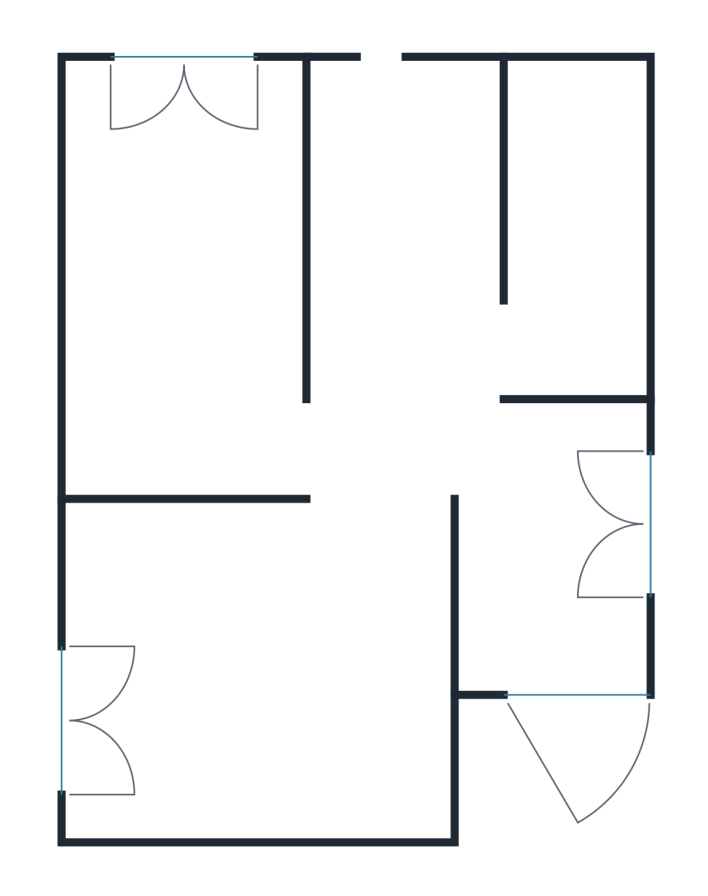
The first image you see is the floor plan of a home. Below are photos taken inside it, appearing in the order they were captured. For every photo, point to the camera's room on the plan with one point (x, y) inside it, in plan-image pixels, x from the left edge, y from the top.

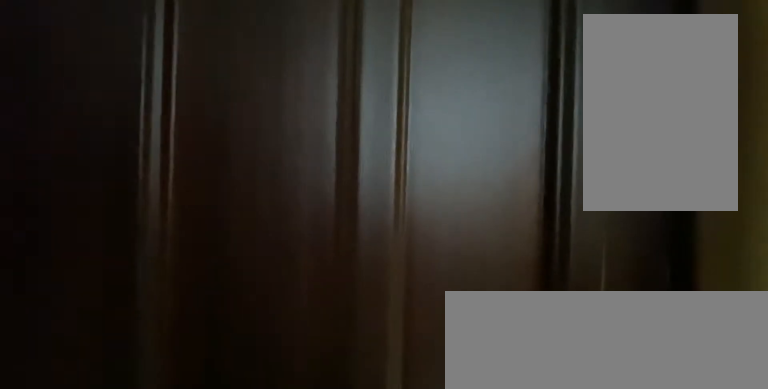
(552, 557)
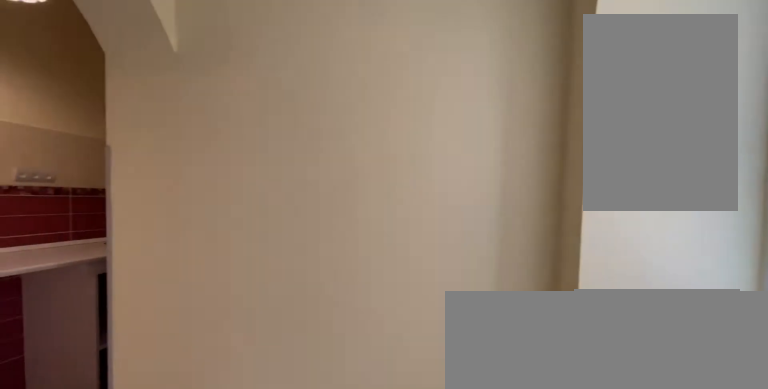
(552, 557)
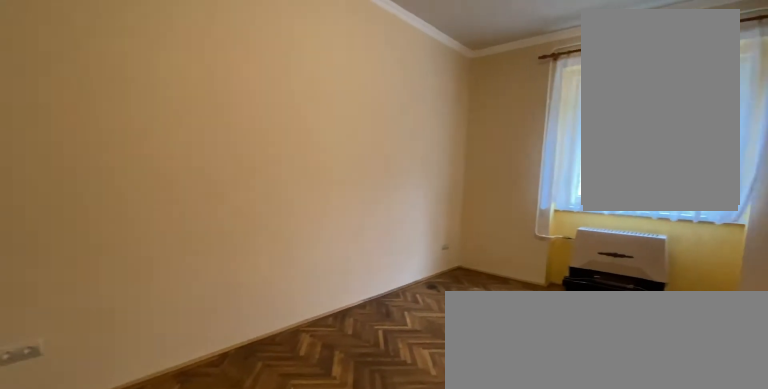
(261, 669)
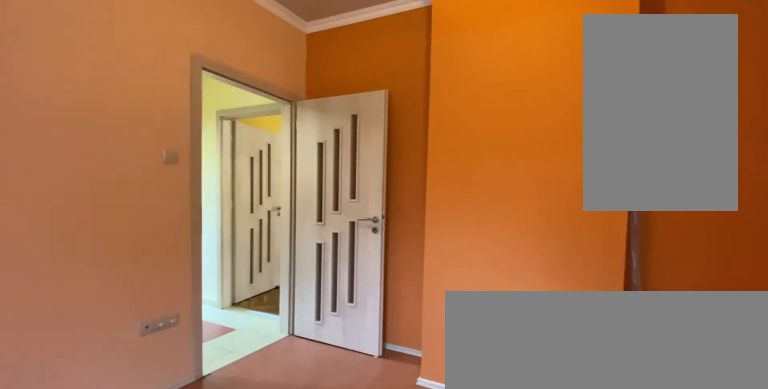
(173, 273)
